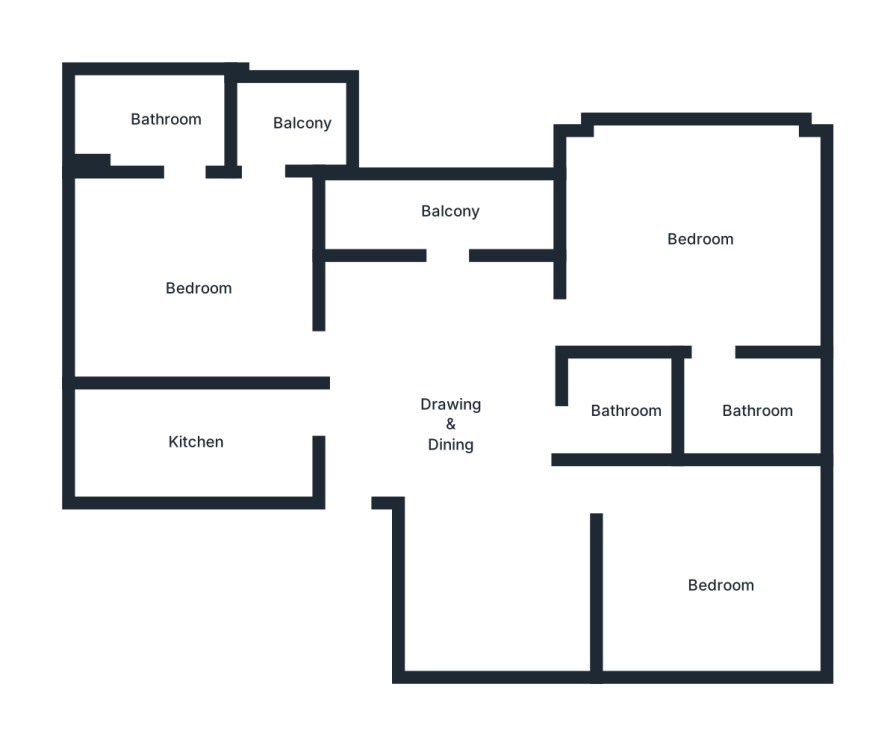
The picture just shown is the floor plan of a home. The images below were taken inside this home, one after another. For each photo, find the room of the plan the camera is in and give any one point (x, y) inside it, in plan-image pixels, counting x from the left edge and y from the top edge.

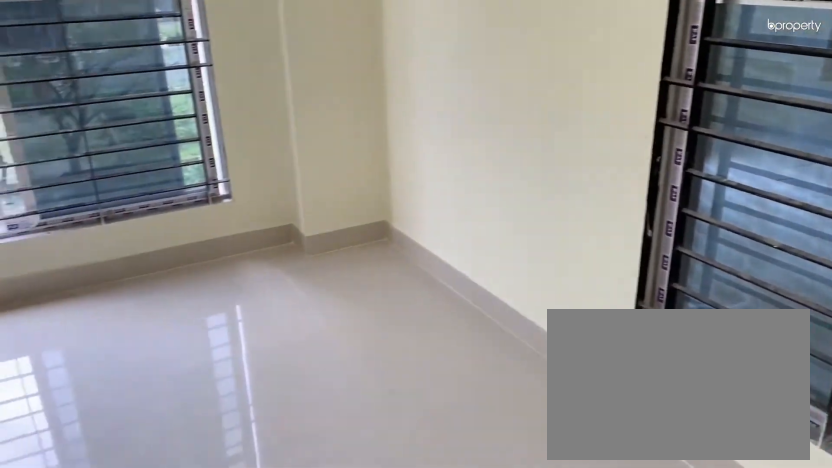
(695, 244)
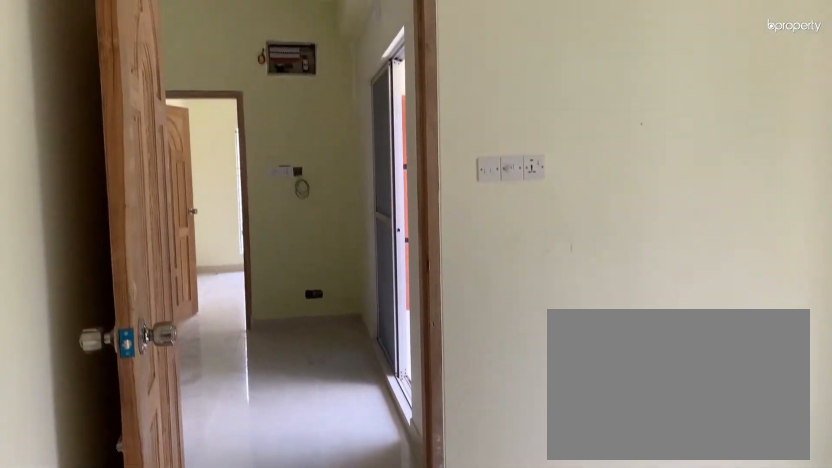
(695, 244)
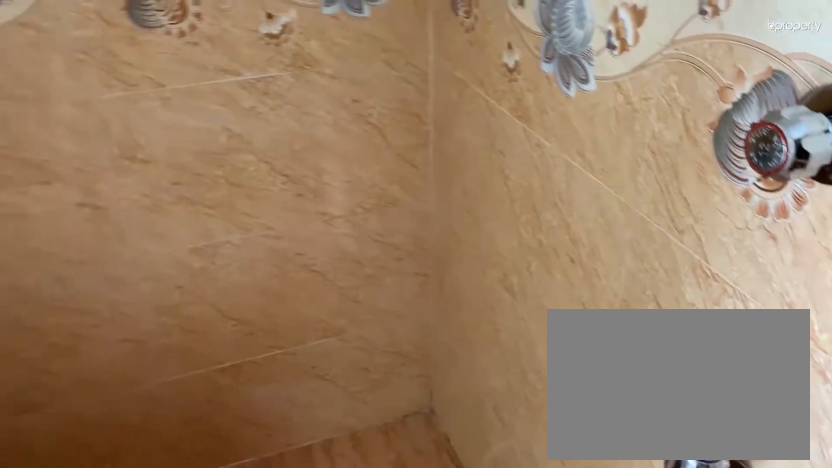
(756, 403)
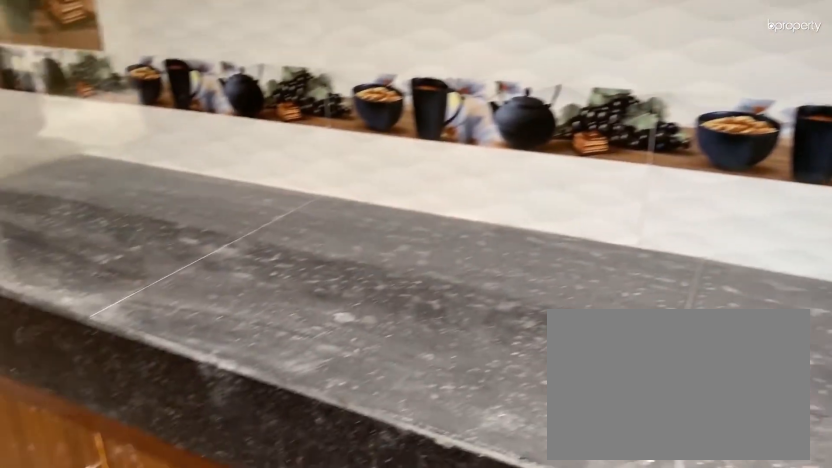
(195, 440)
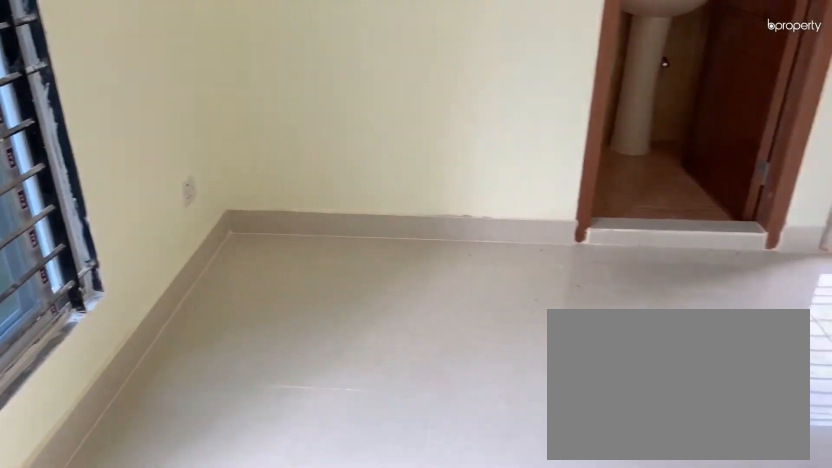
(196, 291)
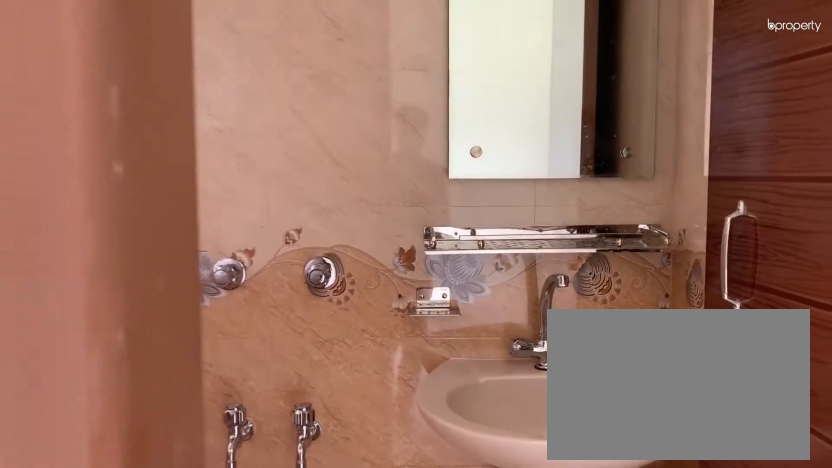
(168, 123)
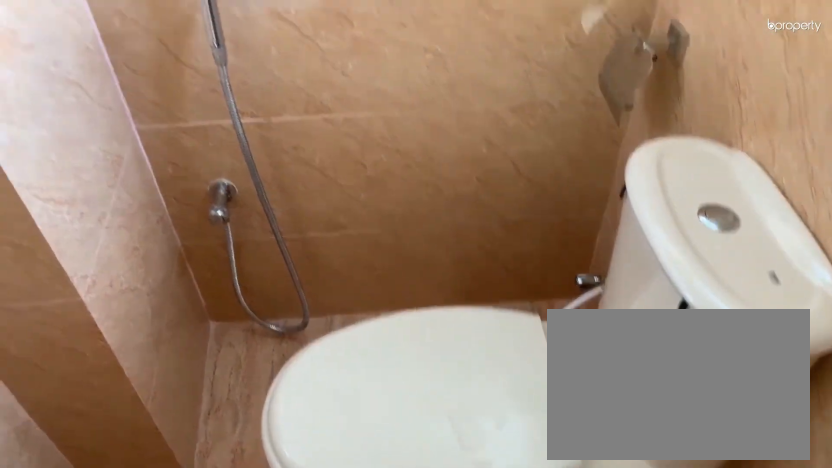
(168, 123)
